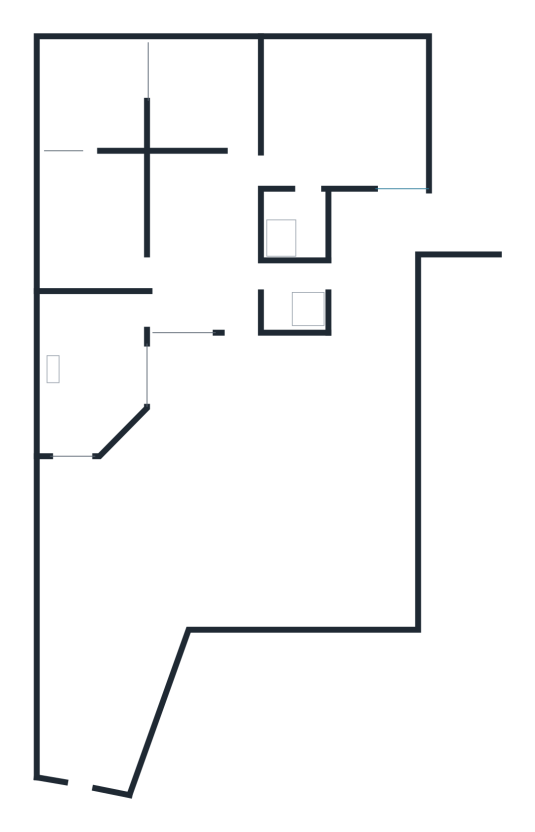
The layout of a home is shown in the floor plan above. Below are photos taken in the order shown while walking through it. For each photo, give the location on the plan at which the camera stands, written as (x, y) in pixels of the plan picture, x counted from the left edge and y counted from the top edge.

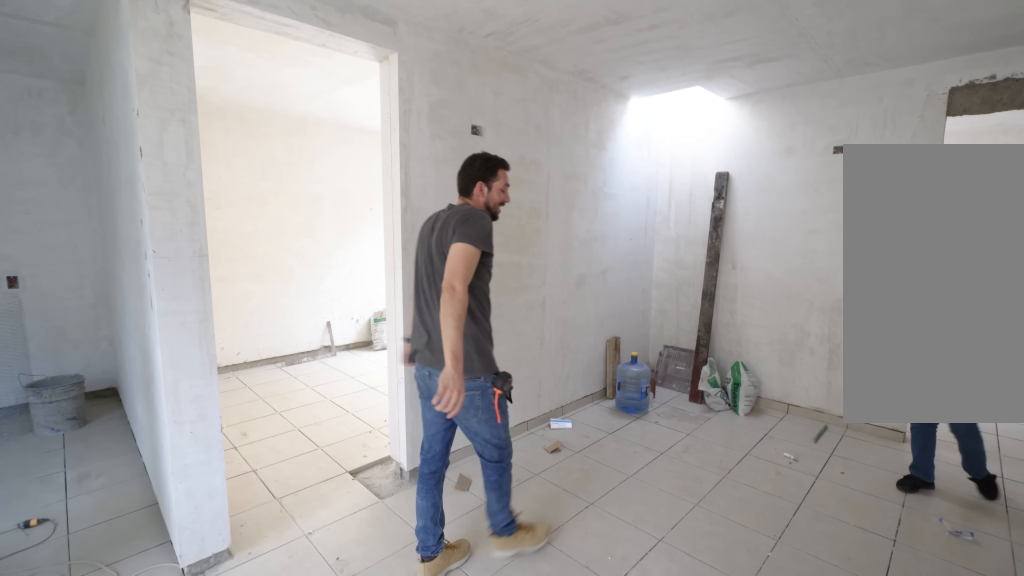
(222, 306)
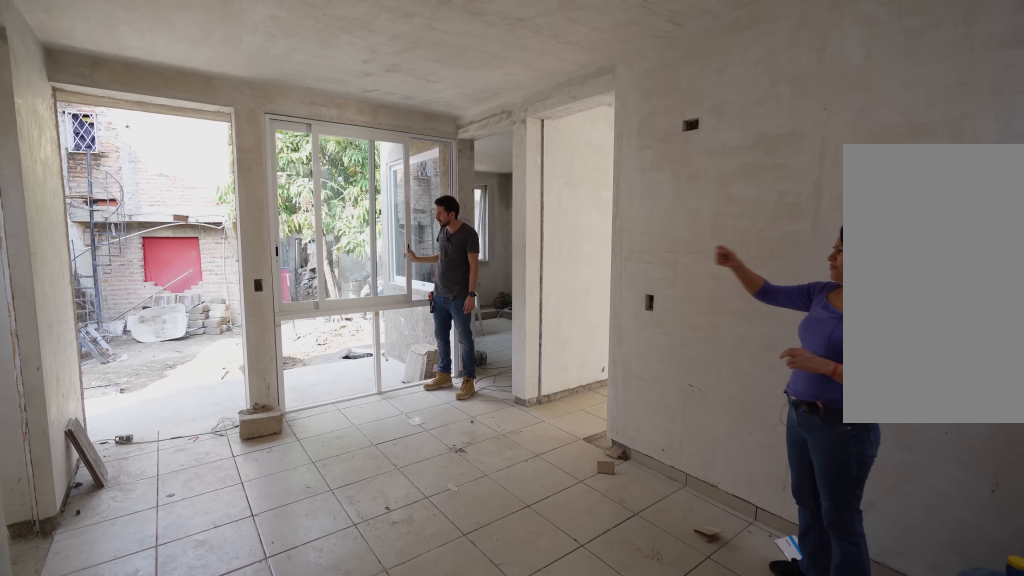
(220, 177)
